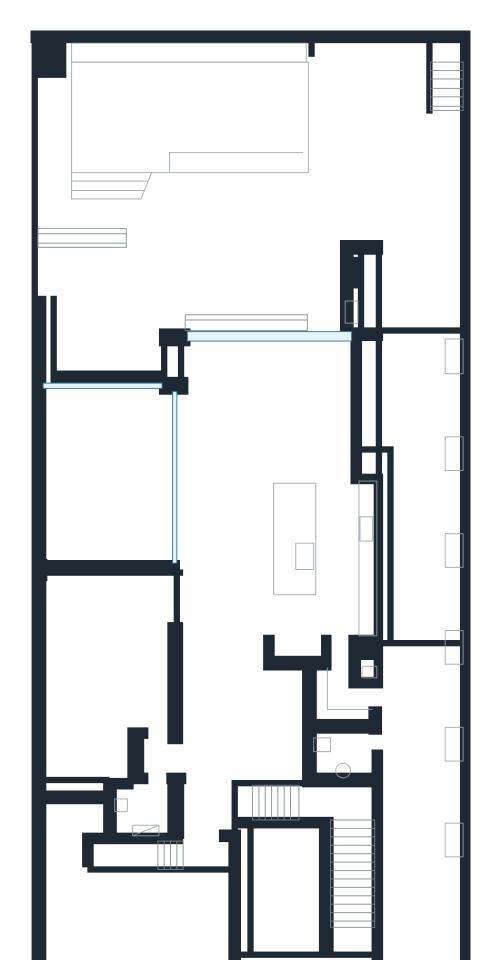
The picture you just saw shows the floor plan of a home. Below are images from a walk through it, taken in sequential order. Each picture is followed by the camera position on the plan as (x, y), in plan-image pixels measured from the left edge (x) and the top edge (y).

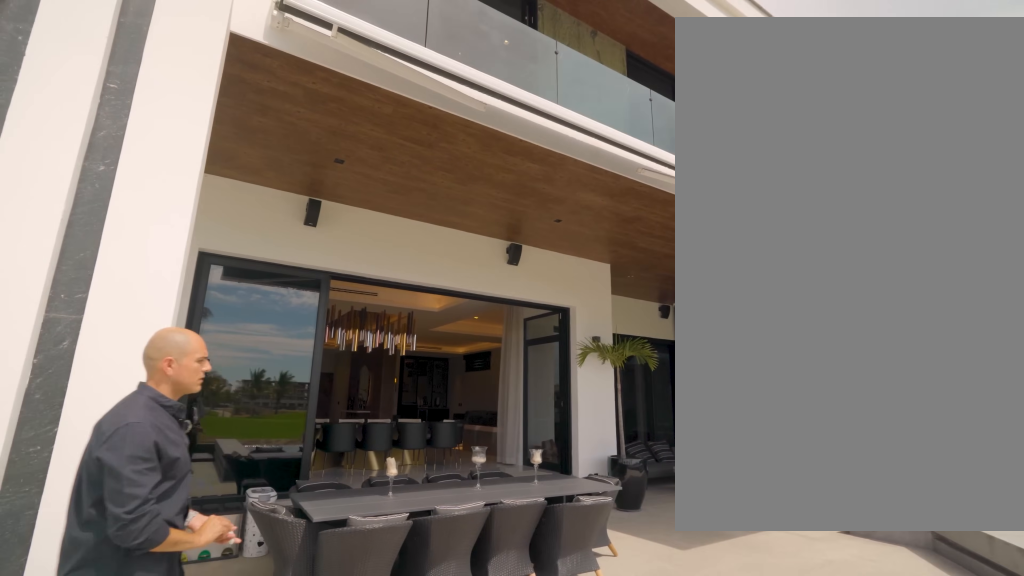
(327, 247)
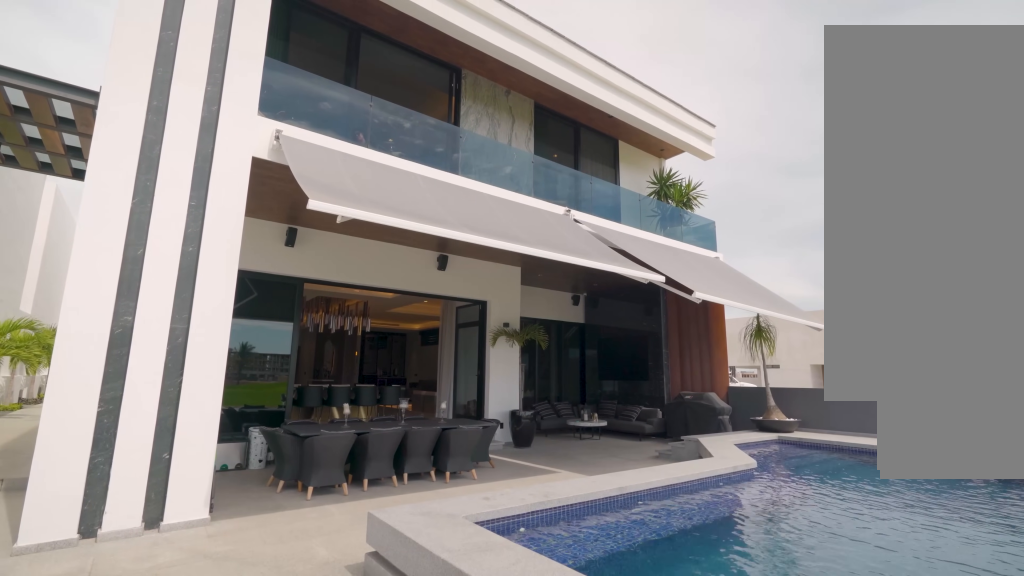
(349, 163)
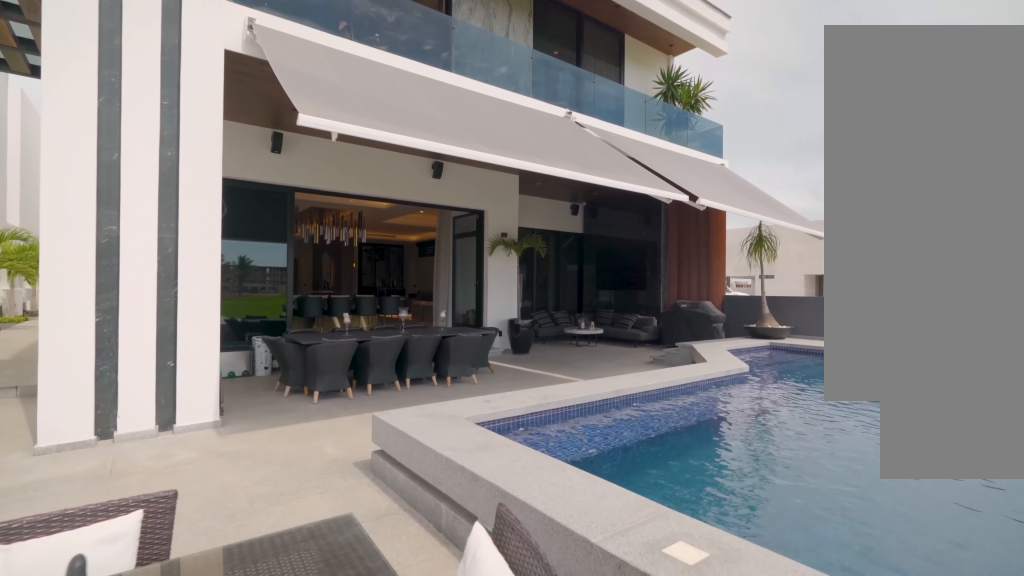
(349, 163)
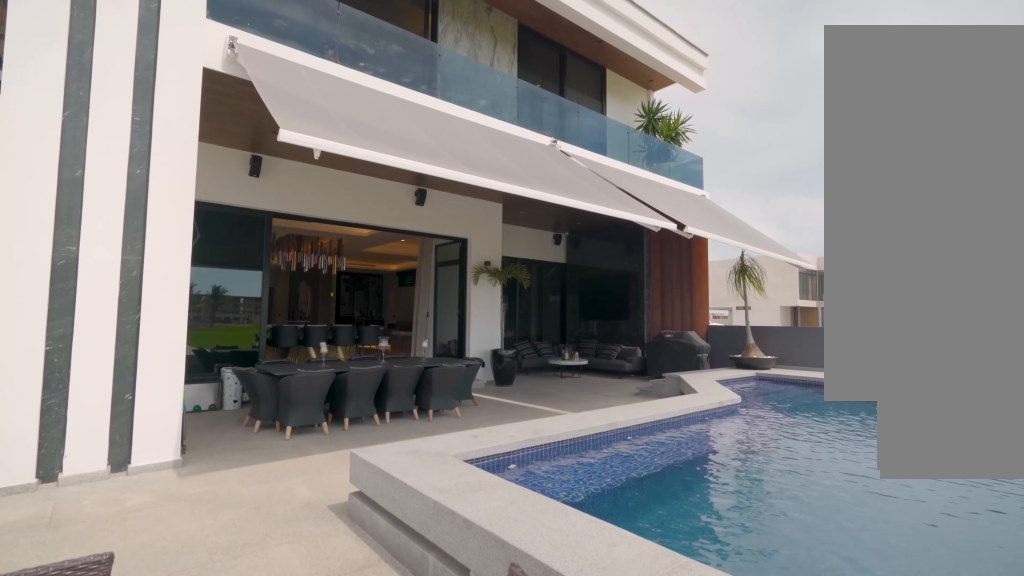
(349, 163)
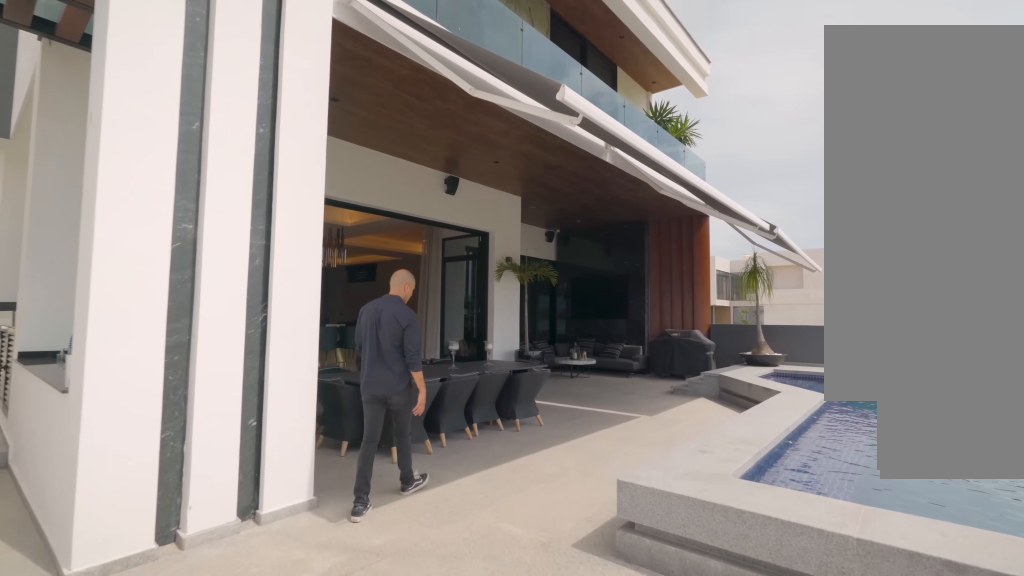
(348, 163)
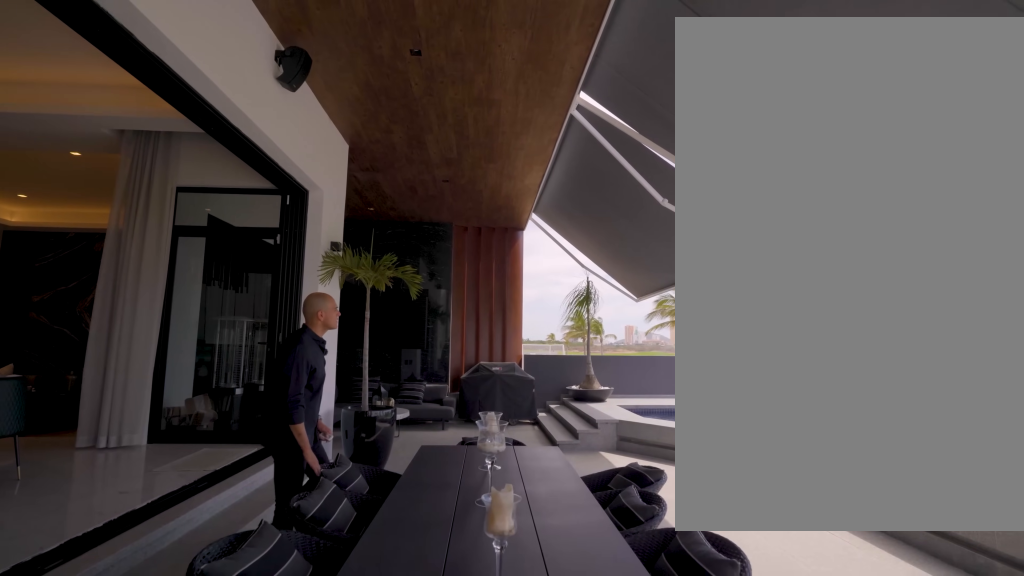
(332, 248)
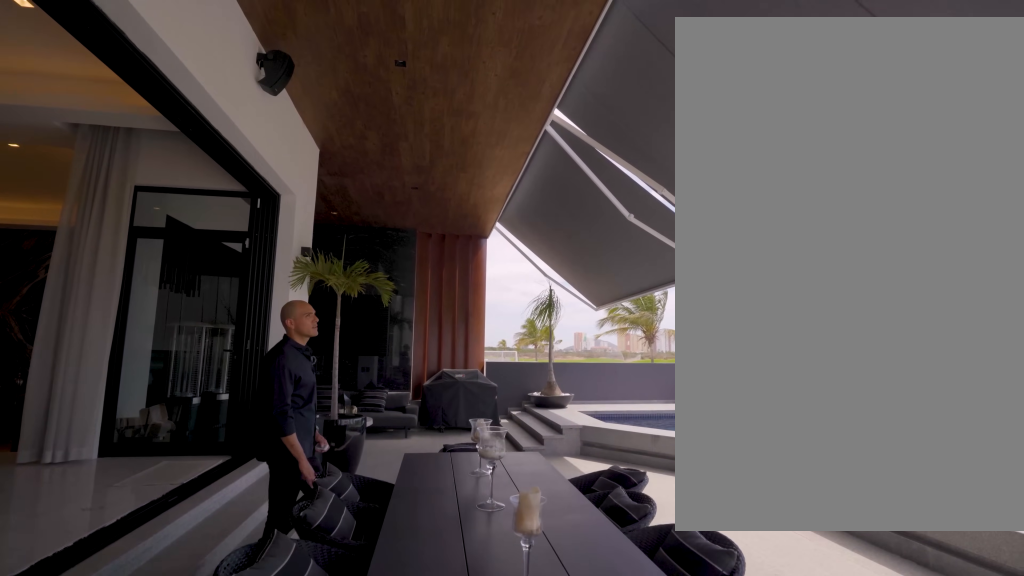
(335, 245)
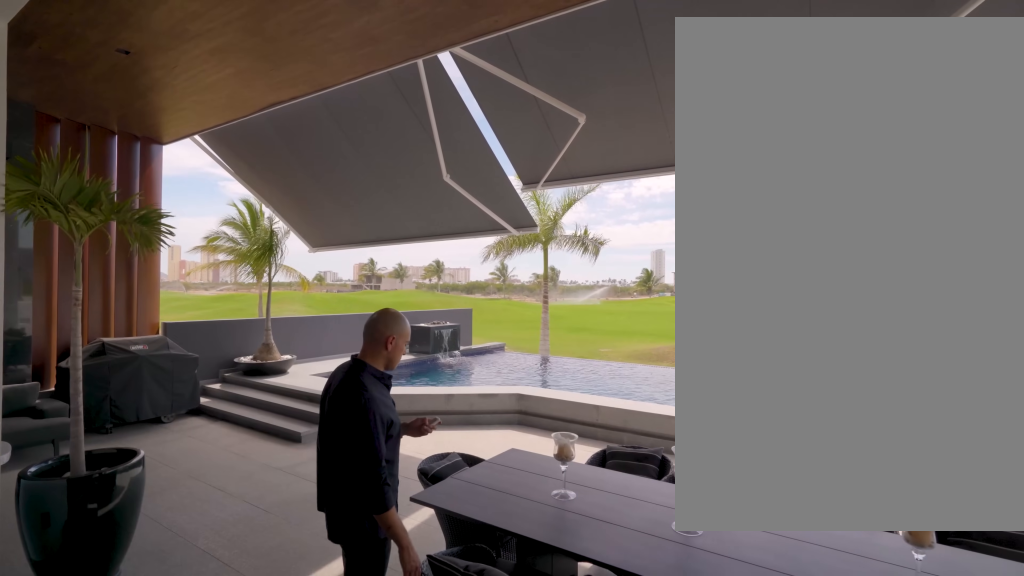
(250, 334)
